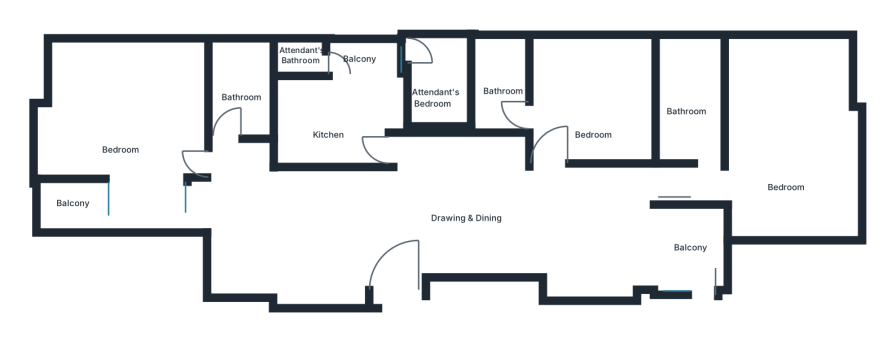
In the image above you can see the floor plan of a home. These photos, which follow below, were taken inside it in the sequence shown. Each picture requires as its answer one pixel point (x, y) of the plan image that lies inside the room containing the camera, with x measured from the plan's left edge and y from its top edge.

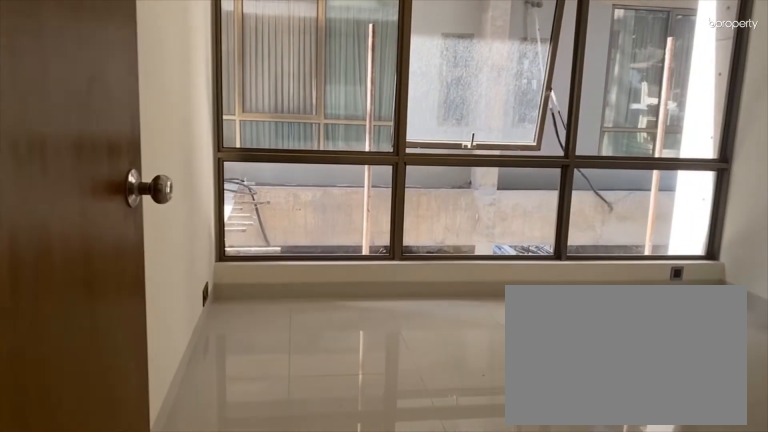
(545, 167)
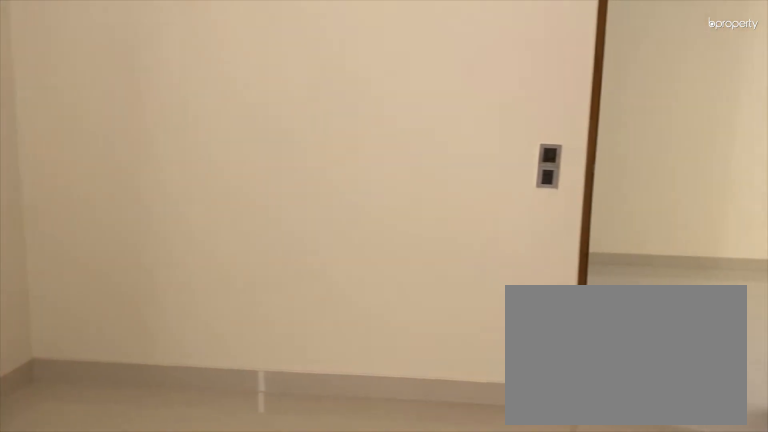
(588, 86)
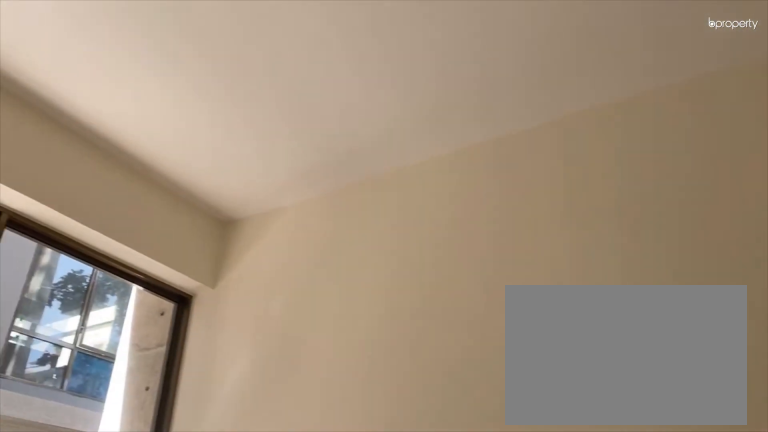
(588, 86)
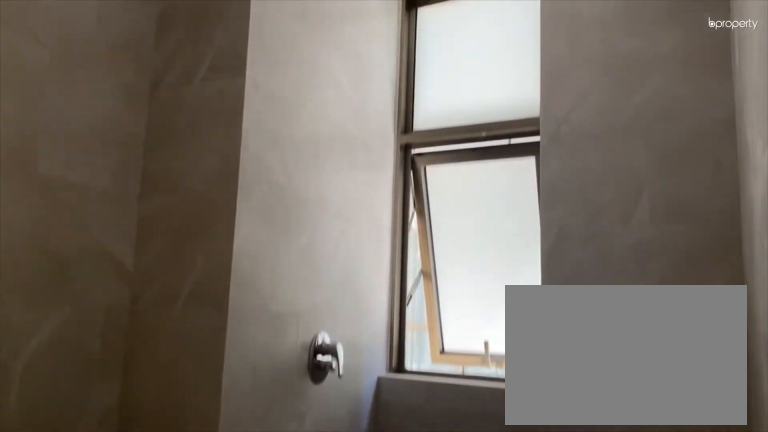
(503, 82)
